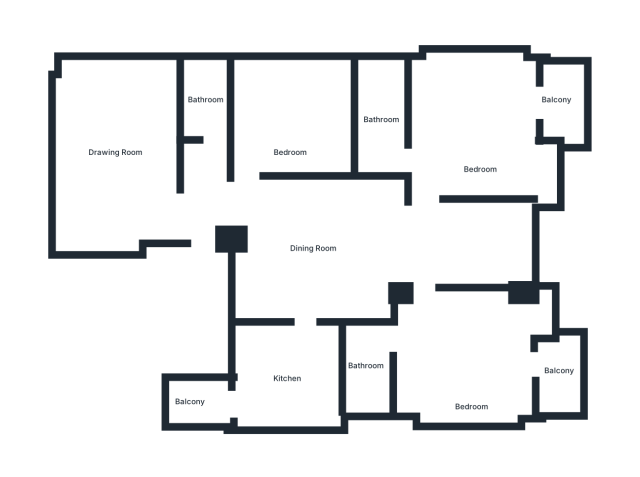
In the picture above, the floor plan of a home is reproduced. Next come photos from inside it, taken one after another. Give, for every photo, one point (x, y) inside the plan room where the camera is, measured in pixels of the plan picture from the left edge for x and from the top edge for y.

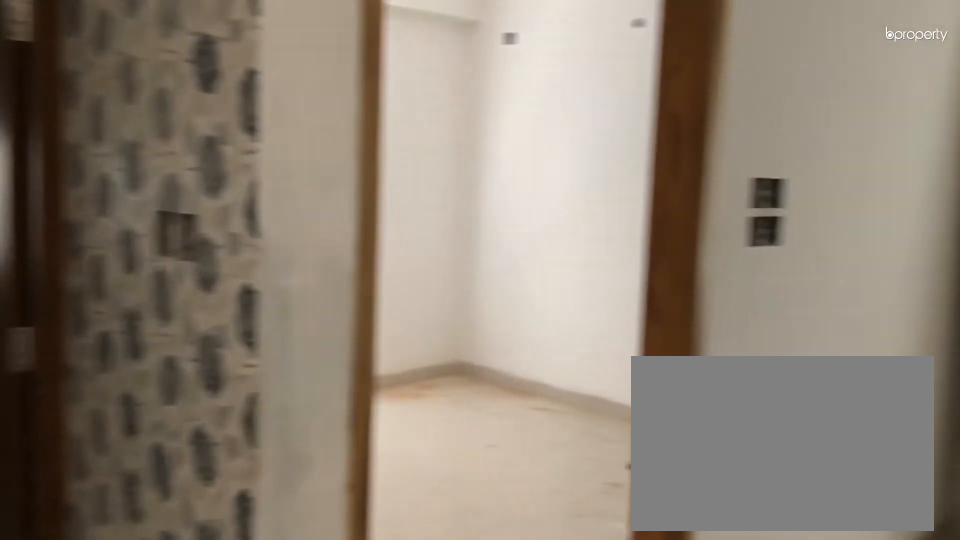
(265, 209)
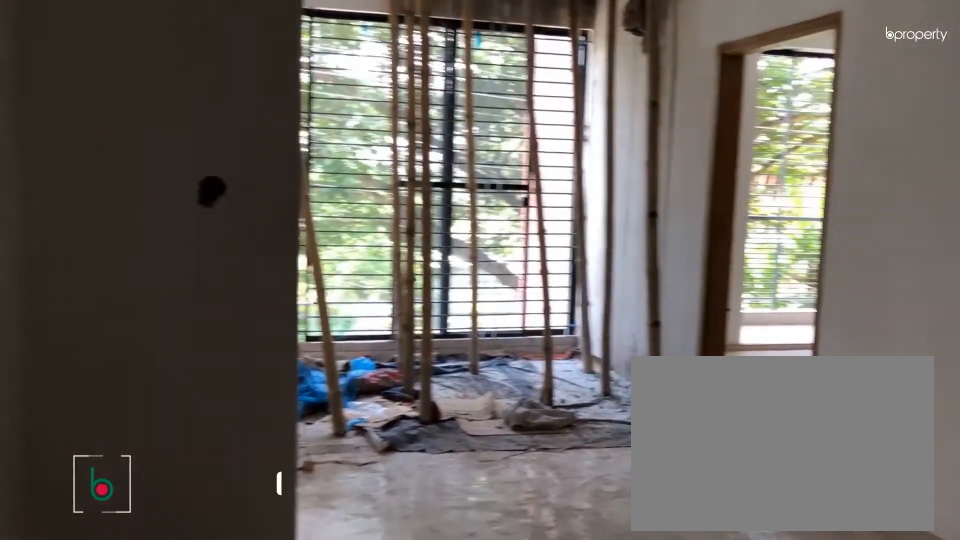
(318, 261)
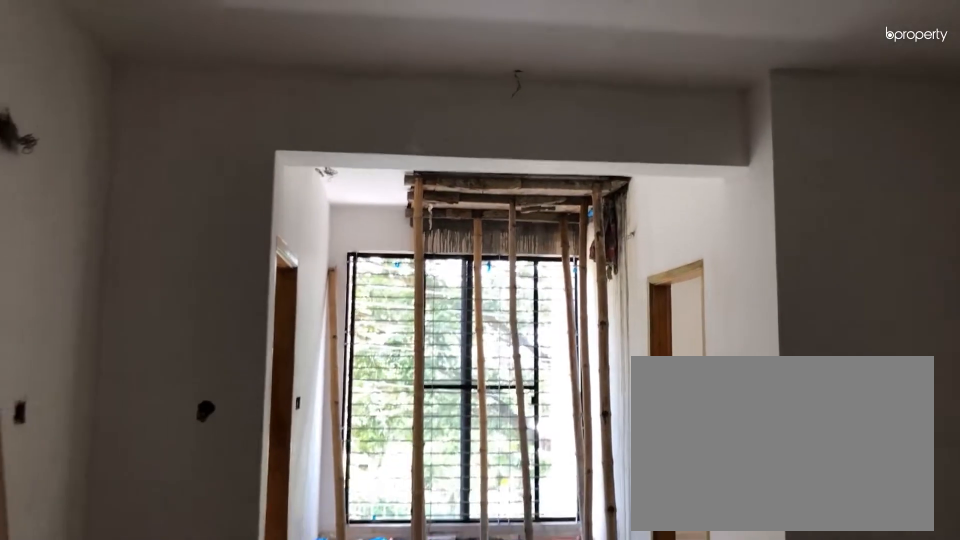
(318, 261)
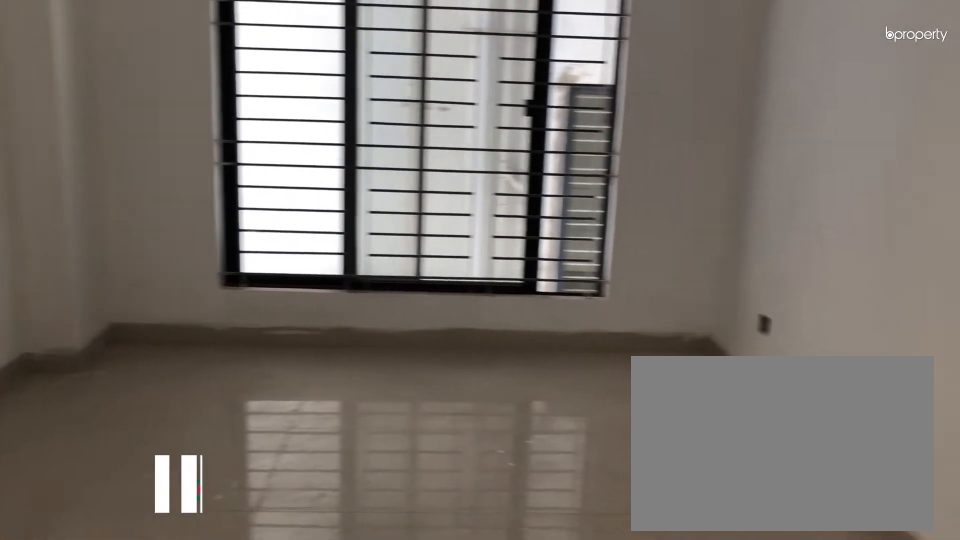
(112, 161)
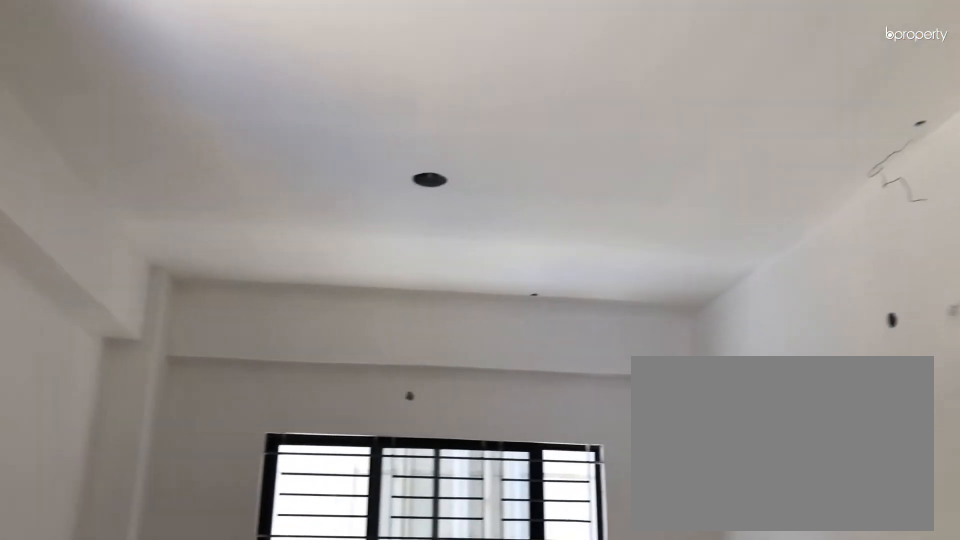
(112, 161)
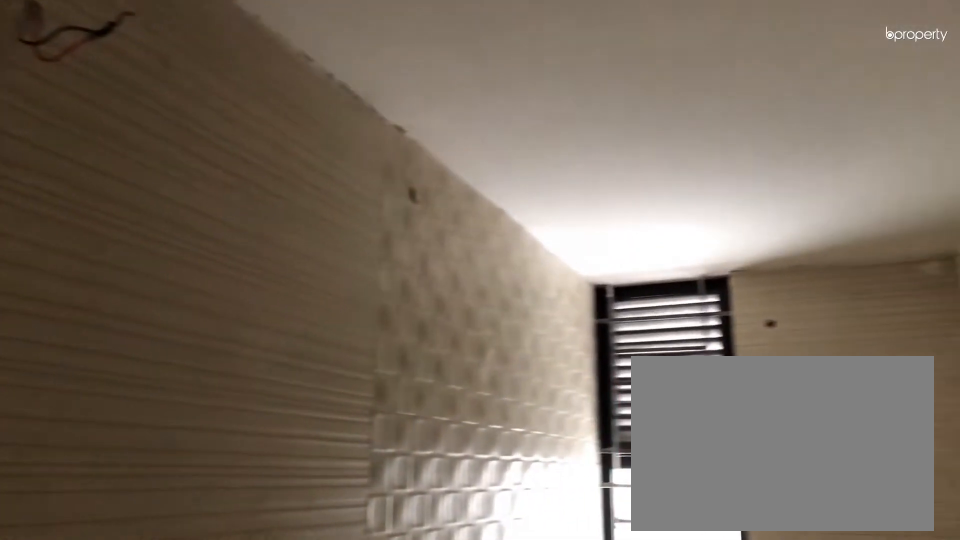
(203, 98)
